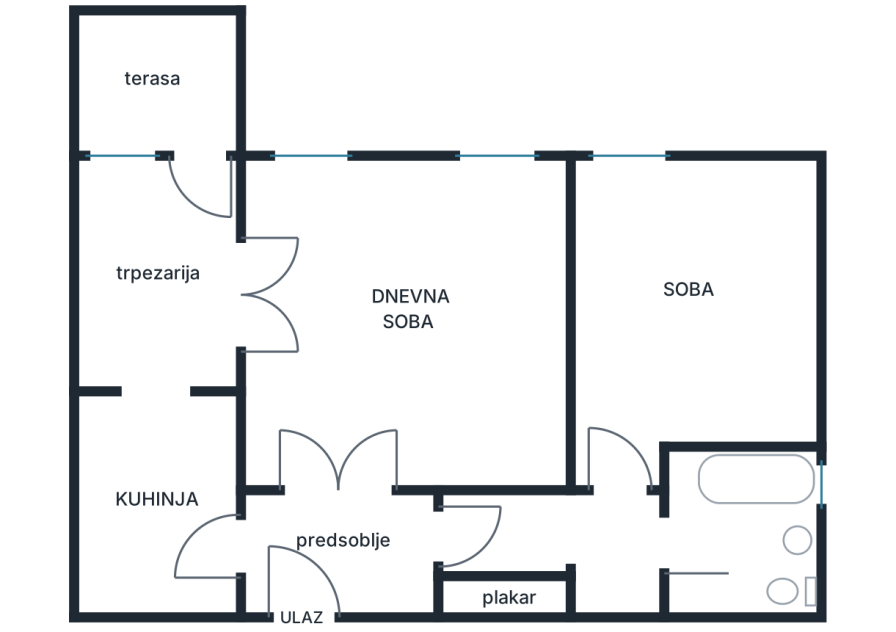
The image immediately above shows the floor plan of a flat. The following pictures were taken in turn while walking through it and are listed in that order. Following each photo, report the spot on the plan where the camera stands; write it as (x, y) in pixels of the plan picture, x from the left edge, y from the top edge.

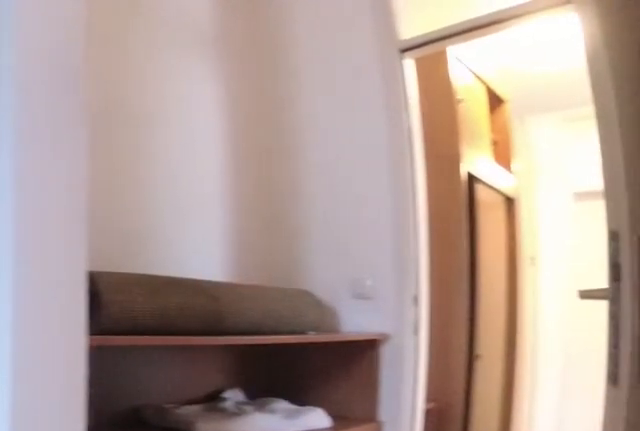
(645, 498)
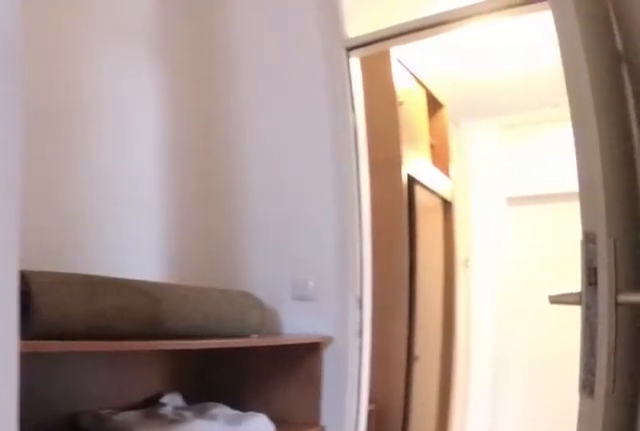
(649, 505)
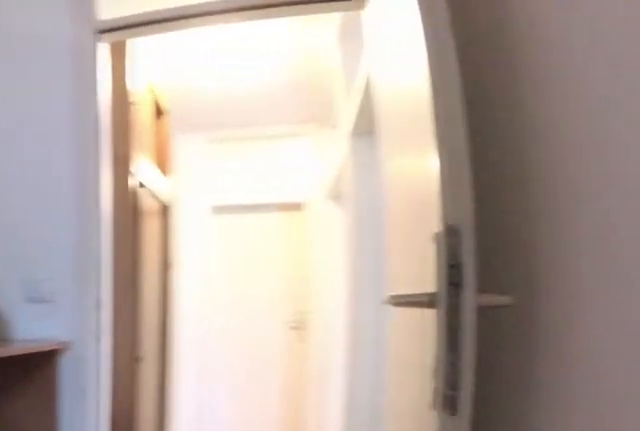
(639, 524)
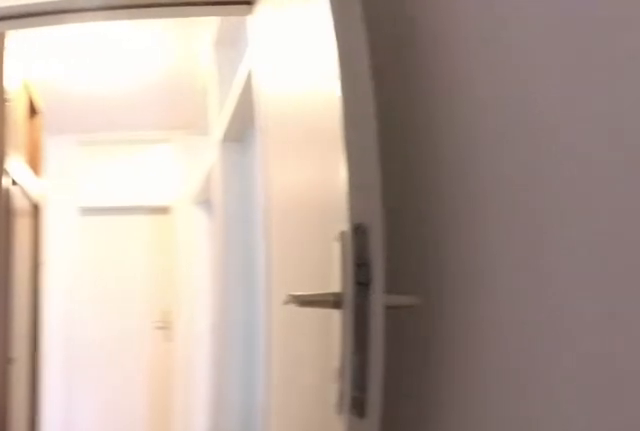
(626, 524)
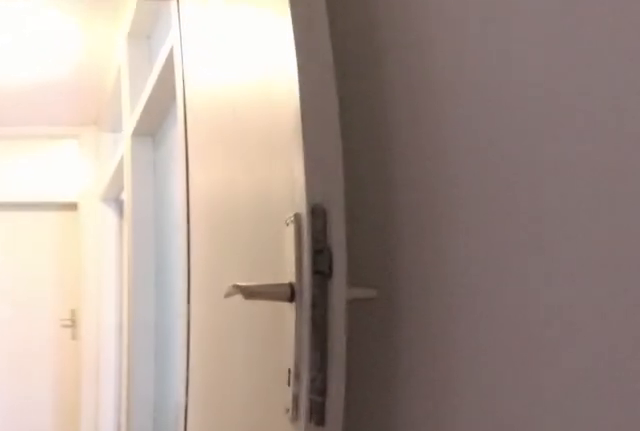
(615, 525)
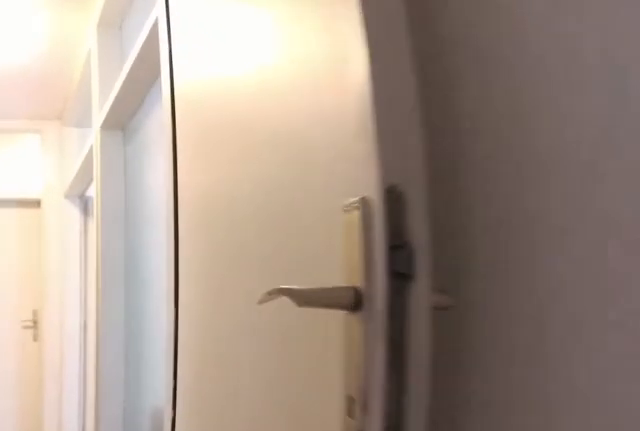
(601, 526)
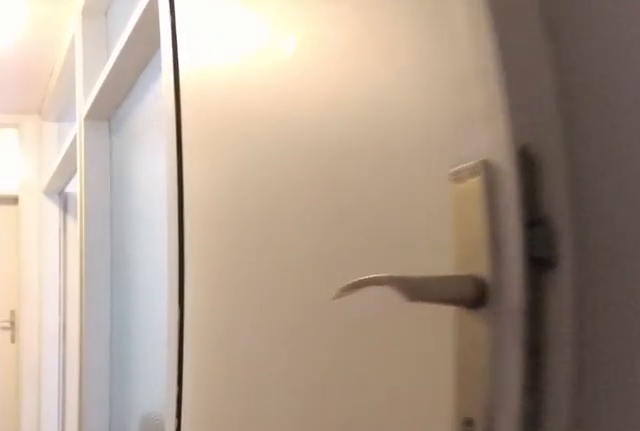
(586, 526)
